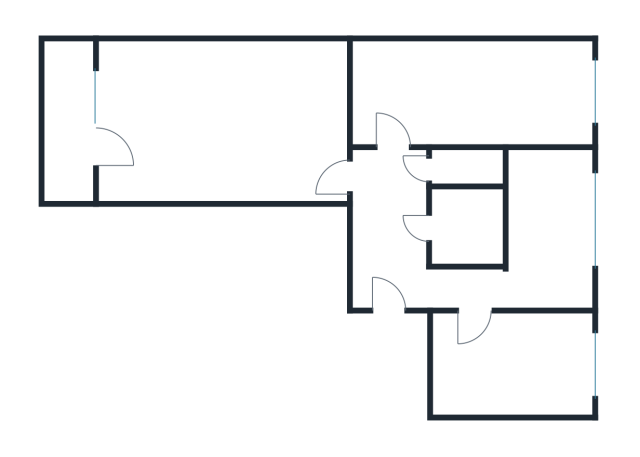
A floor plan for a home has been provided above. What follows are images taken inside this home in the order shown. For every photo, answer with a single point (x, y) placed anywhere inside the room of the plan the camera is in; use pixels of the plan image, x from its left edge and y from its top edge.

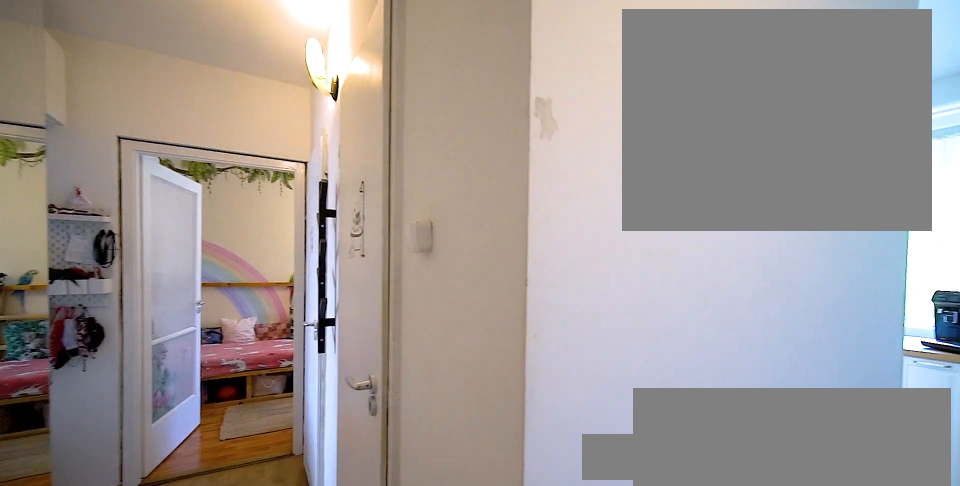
(383, 272)
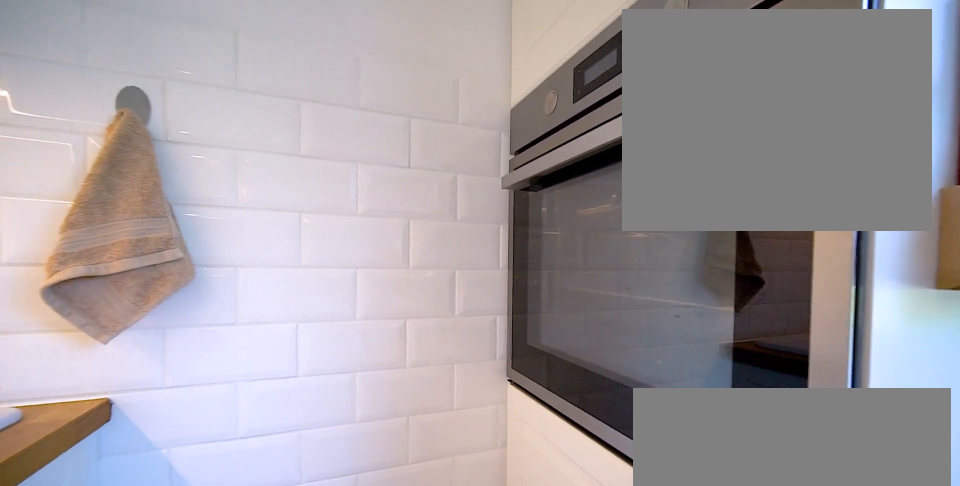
(552, 231)
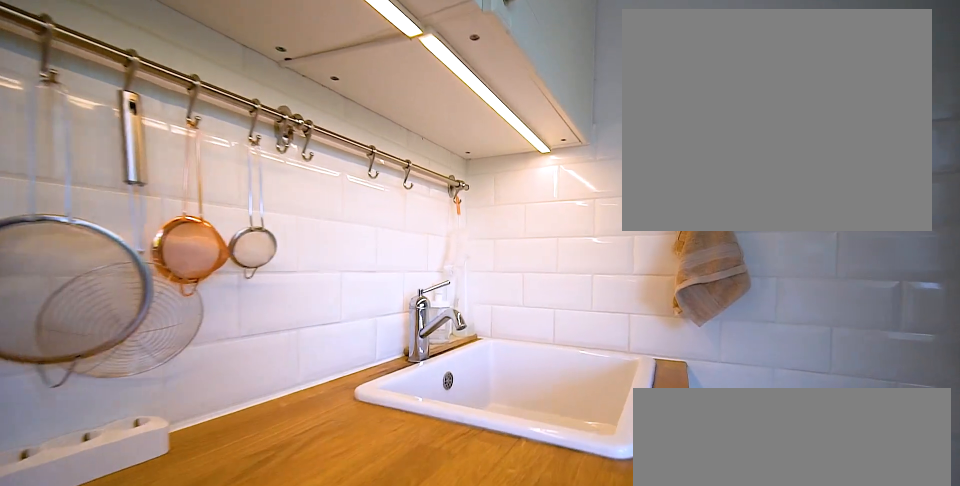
(552, 231)
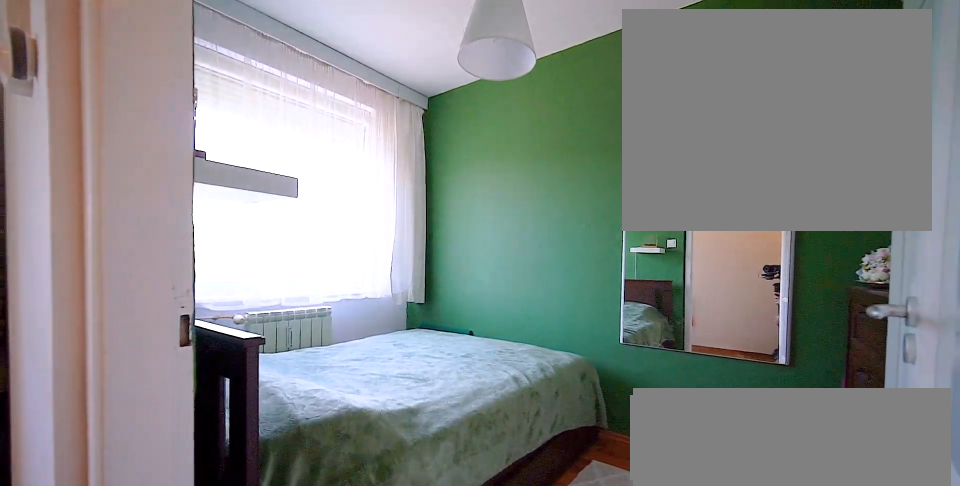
(513, 366)
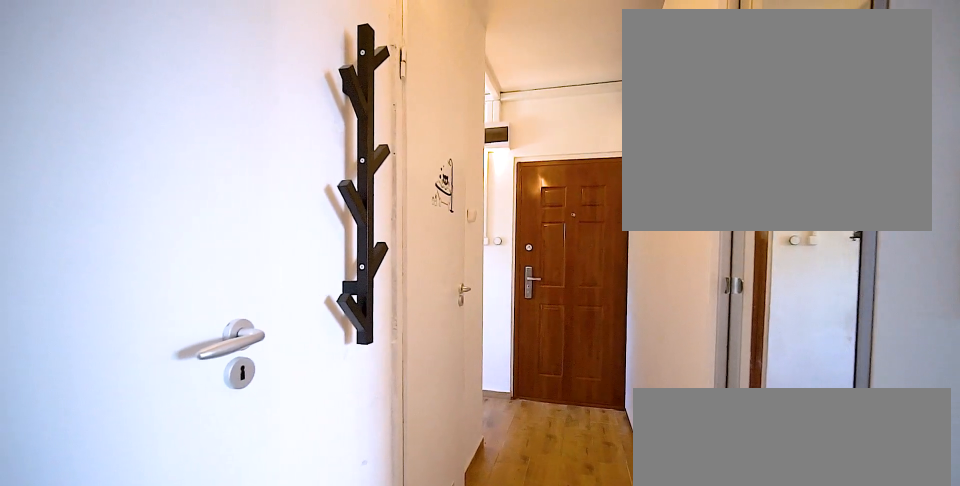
(383, 190)
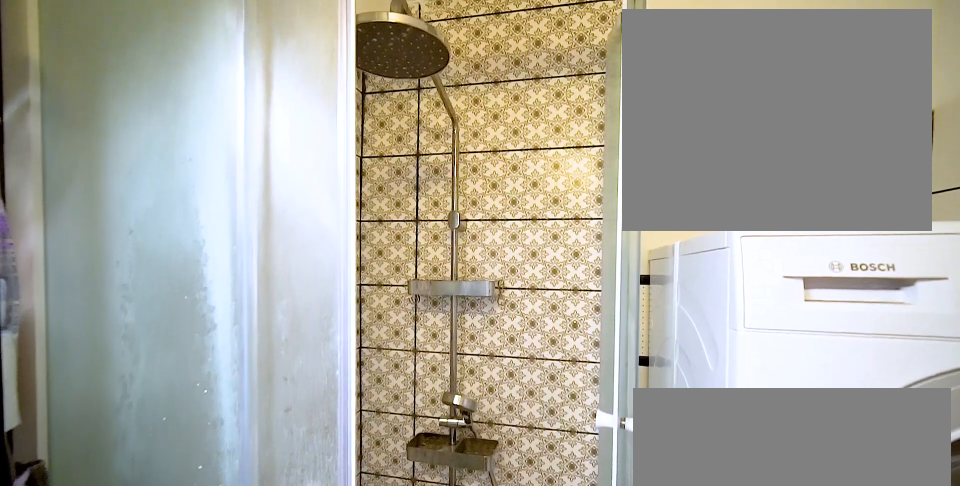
(466, 227)
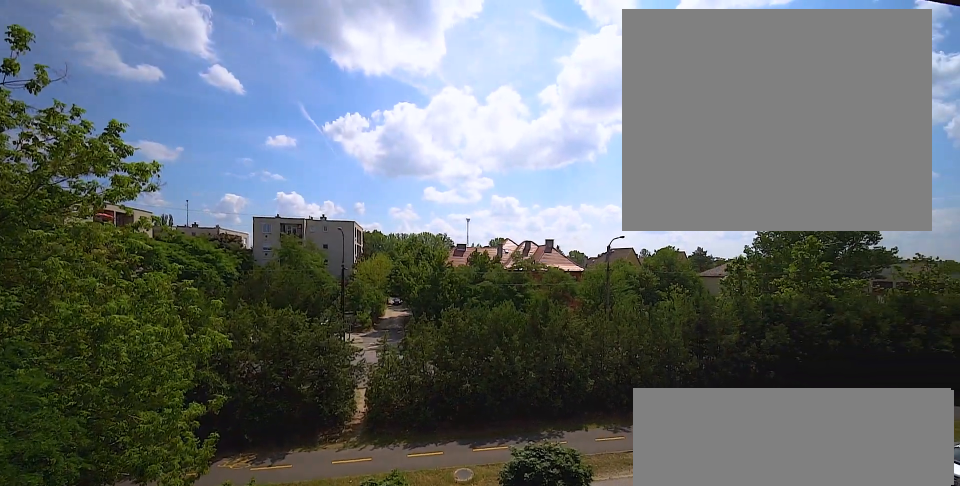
(70, 122)
